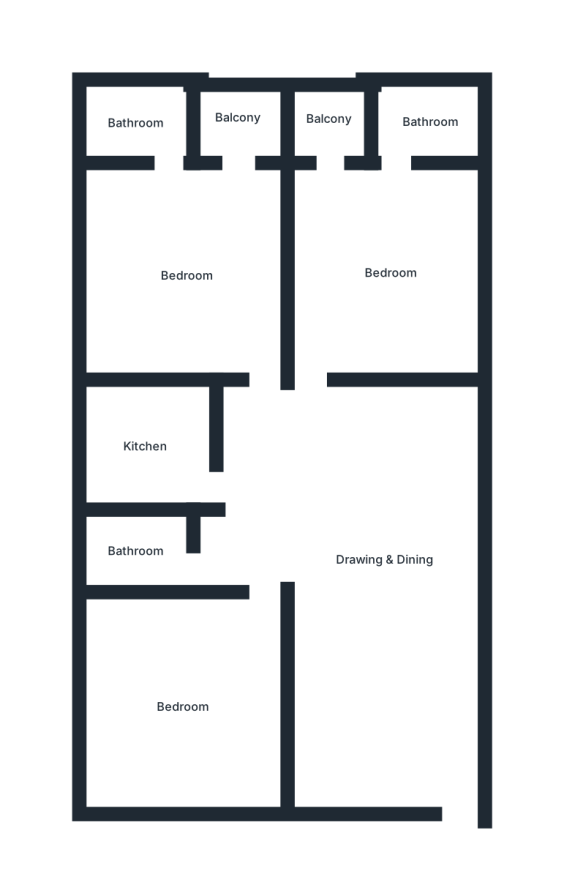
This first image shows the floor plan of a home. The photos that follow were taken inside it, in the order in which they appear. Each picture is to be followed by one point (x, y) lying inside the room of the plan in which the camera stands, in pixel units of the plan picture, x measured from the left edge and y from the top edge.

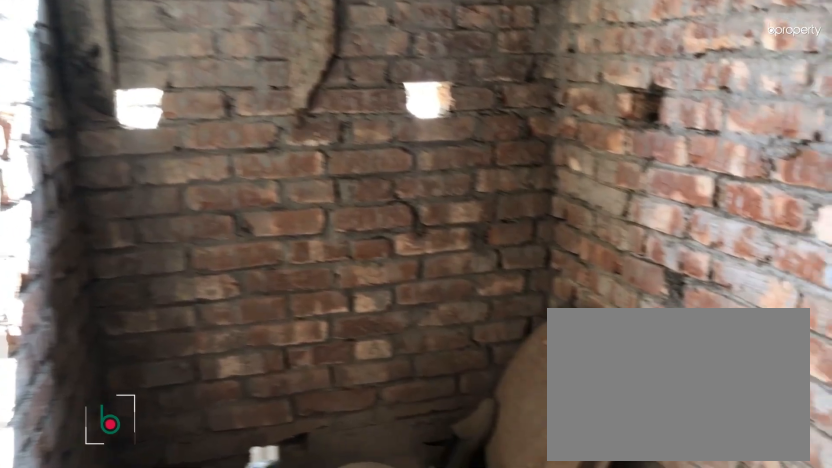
(137, 548)
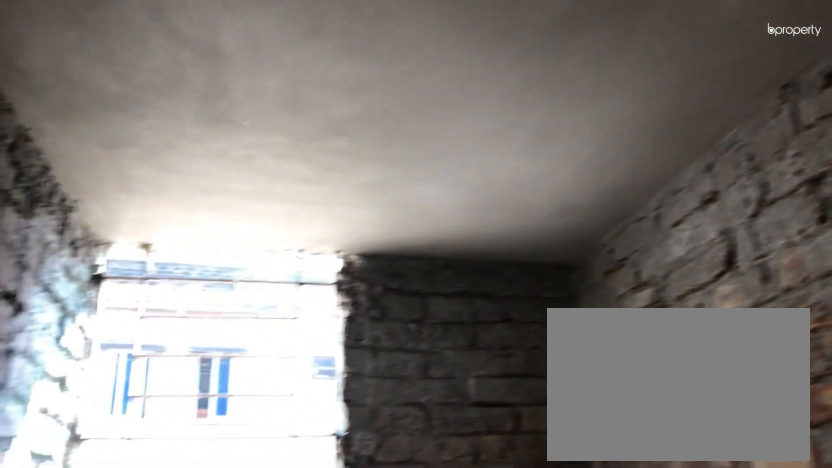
(137, 548)
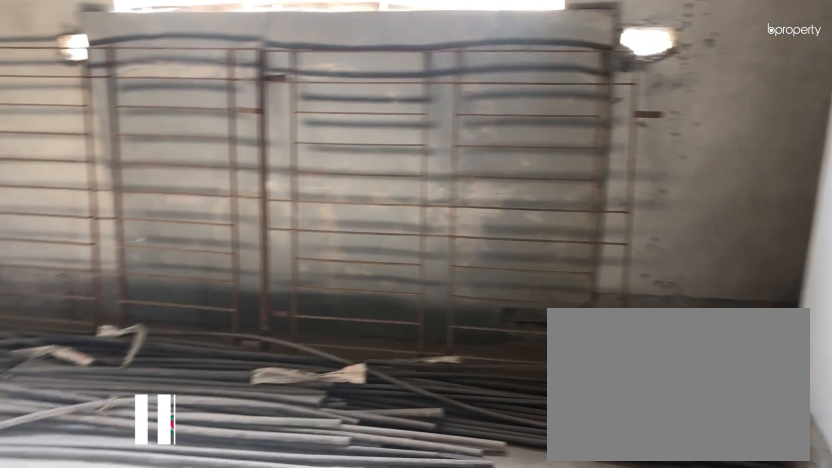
(189, 275)
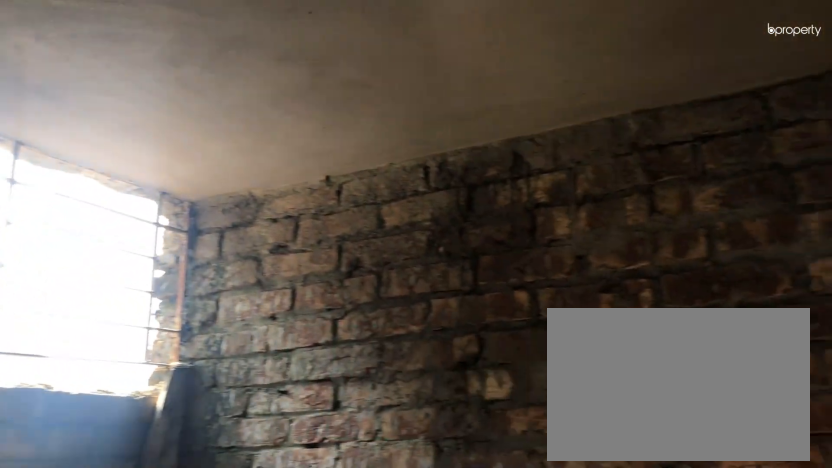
(137, 123)
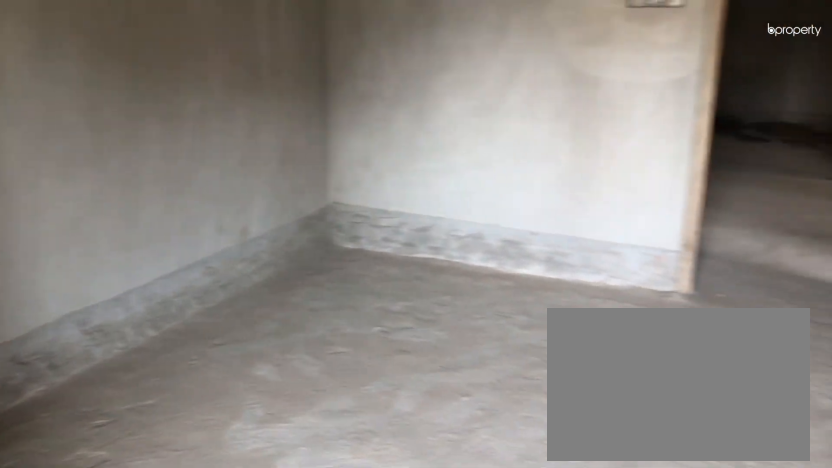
(391, 273)
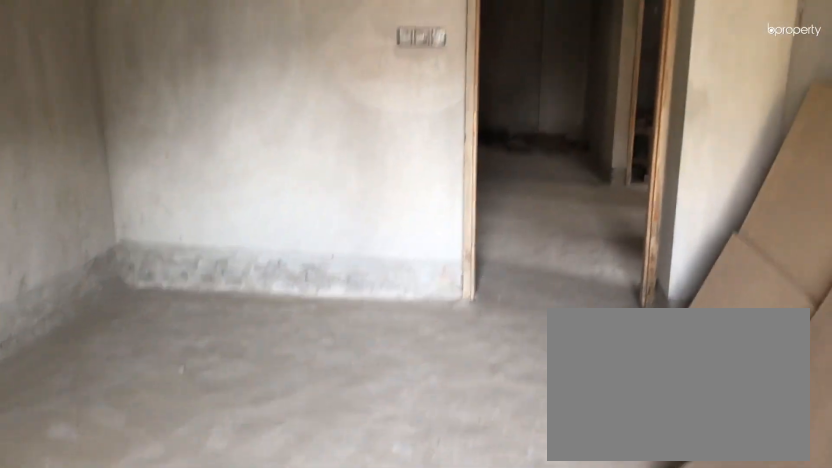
(391, 273)
